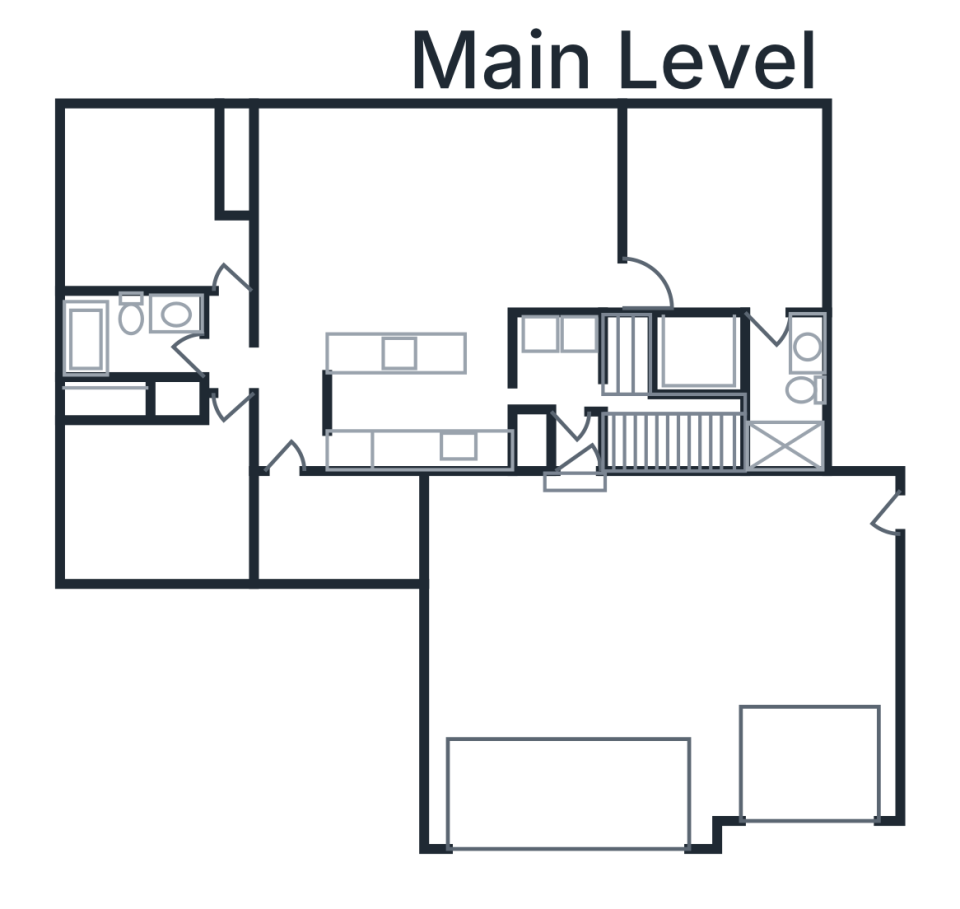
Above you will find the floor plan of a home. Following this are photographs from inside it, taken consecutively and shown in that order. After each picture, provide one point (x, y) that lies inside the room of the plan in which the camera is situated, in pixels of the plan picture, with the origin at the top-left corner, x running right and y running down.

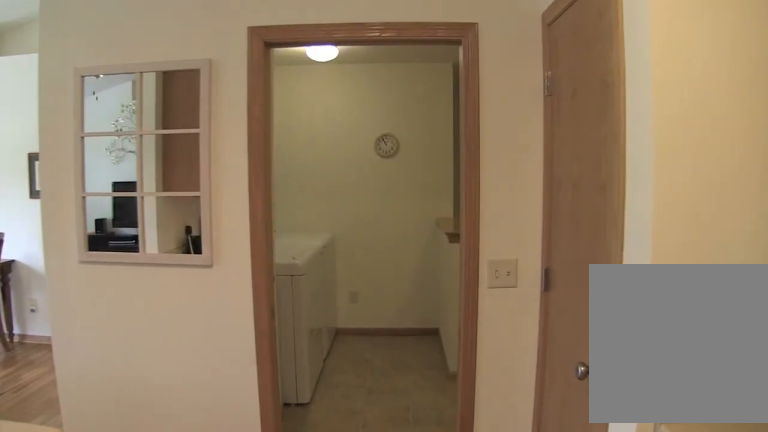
(419, 405)
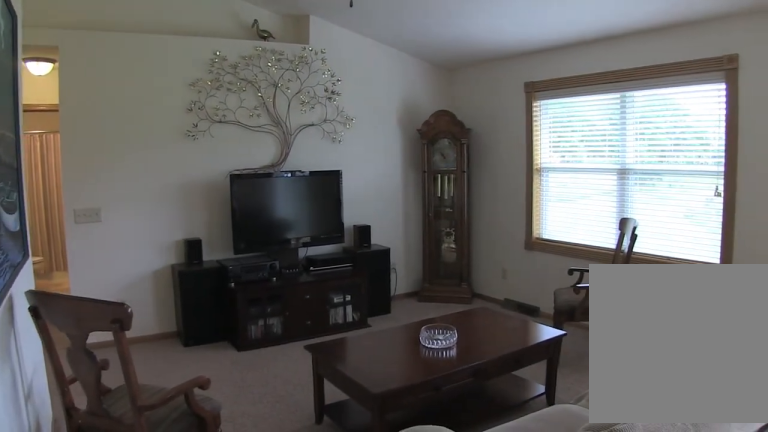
(386, 220)
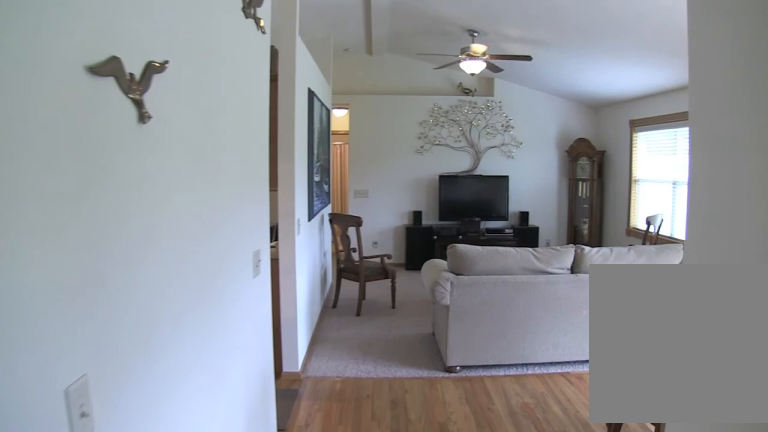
(564, 209)
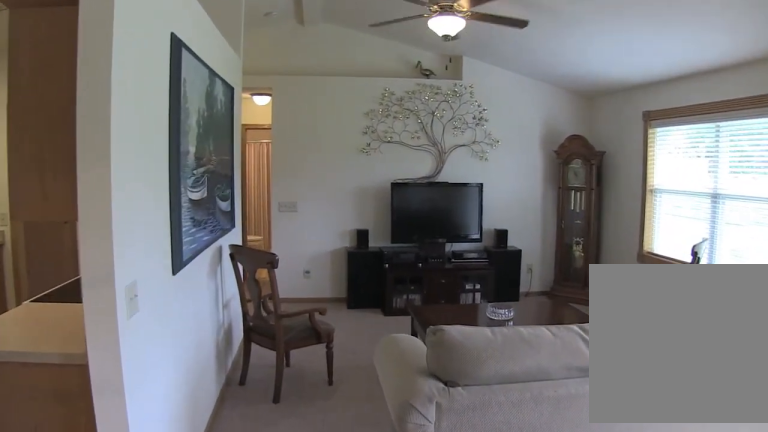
(386, 220)
